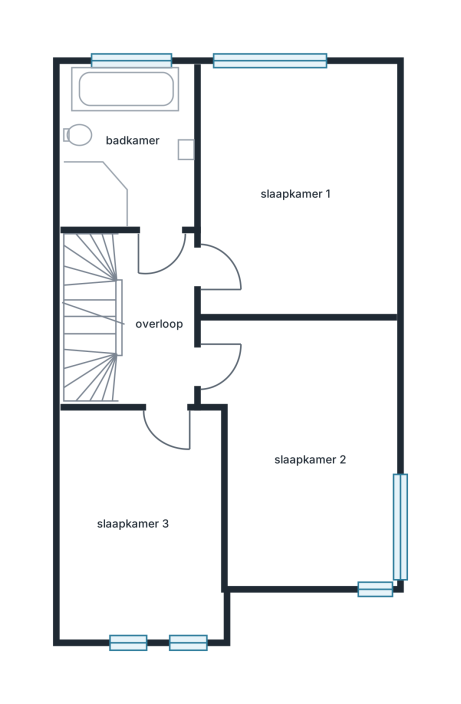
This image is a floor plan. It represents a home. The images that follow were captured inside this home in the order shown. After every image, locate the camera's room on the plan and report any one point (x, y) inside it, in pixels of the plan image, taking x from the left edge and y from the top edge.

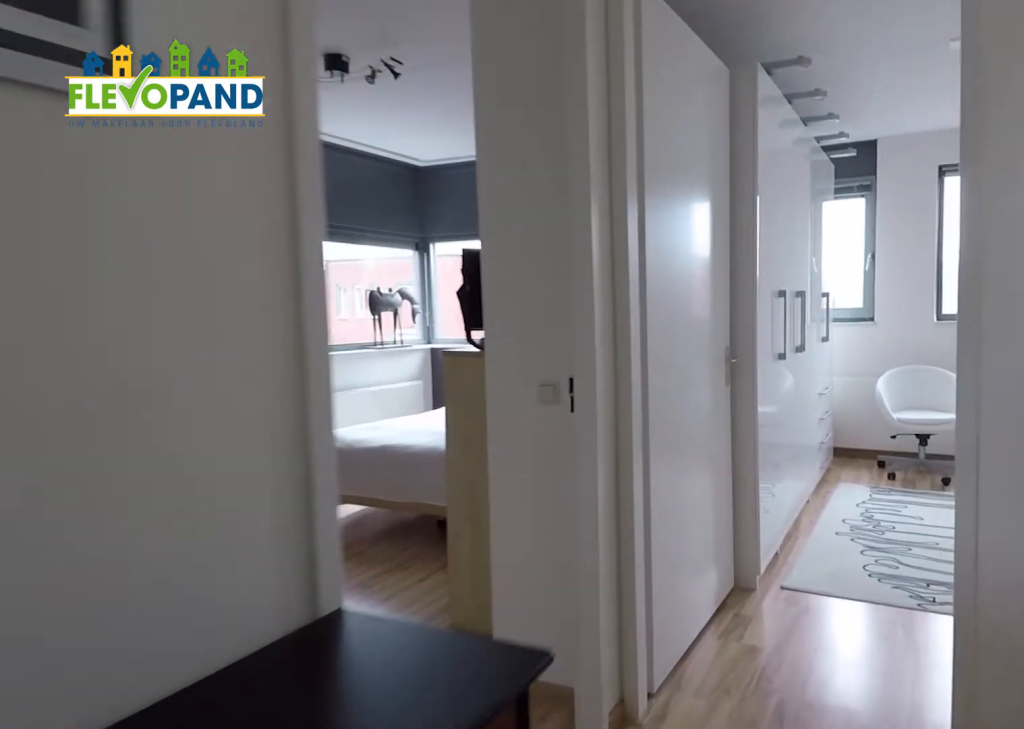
(156, 293)
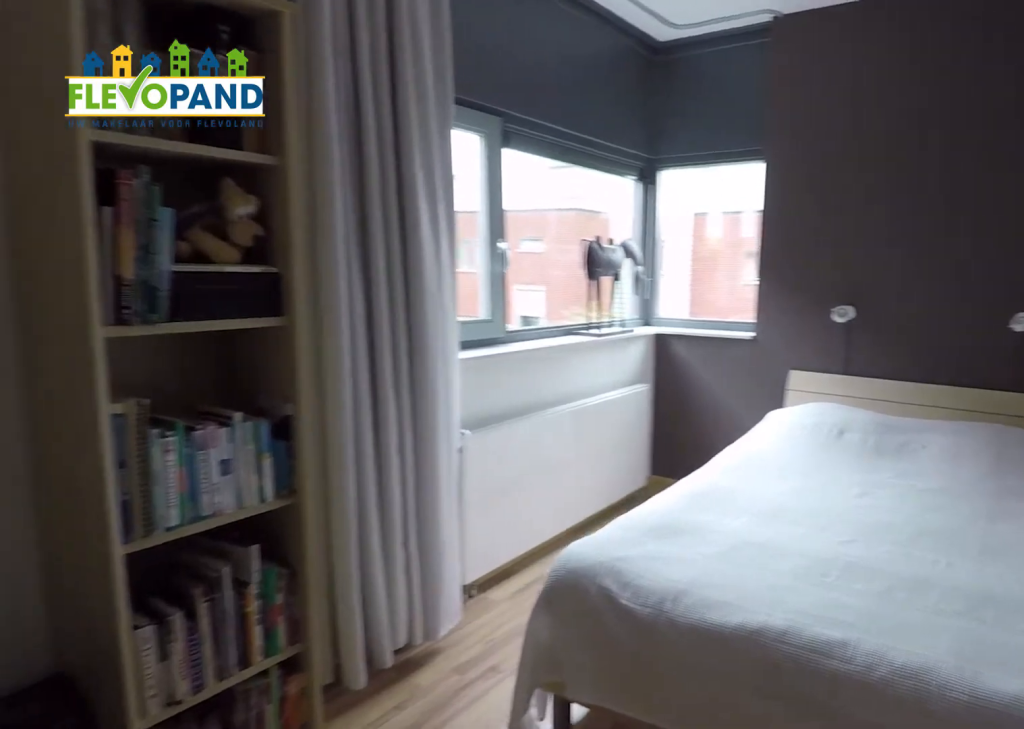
(310, 450)
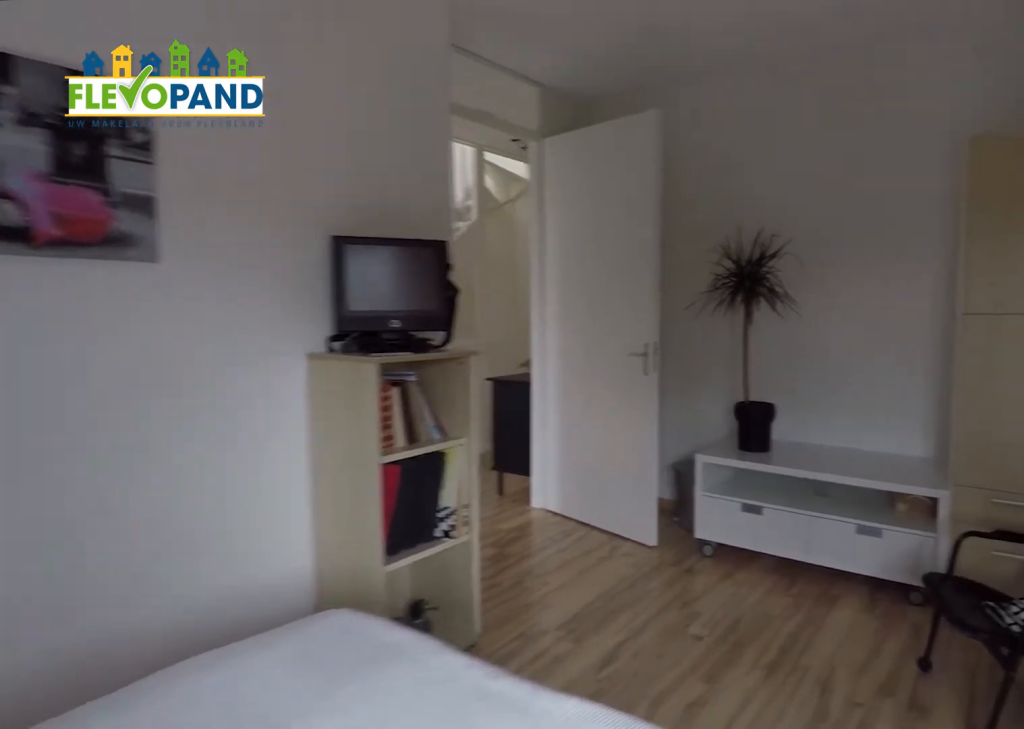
(310, 450)
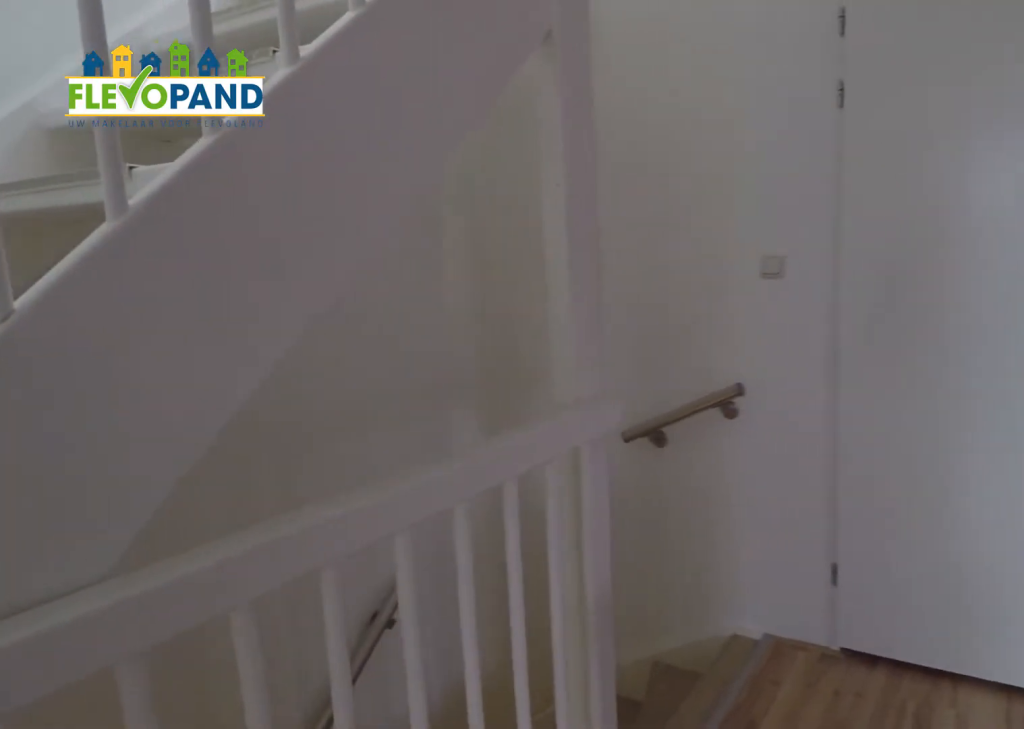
(157, 301)
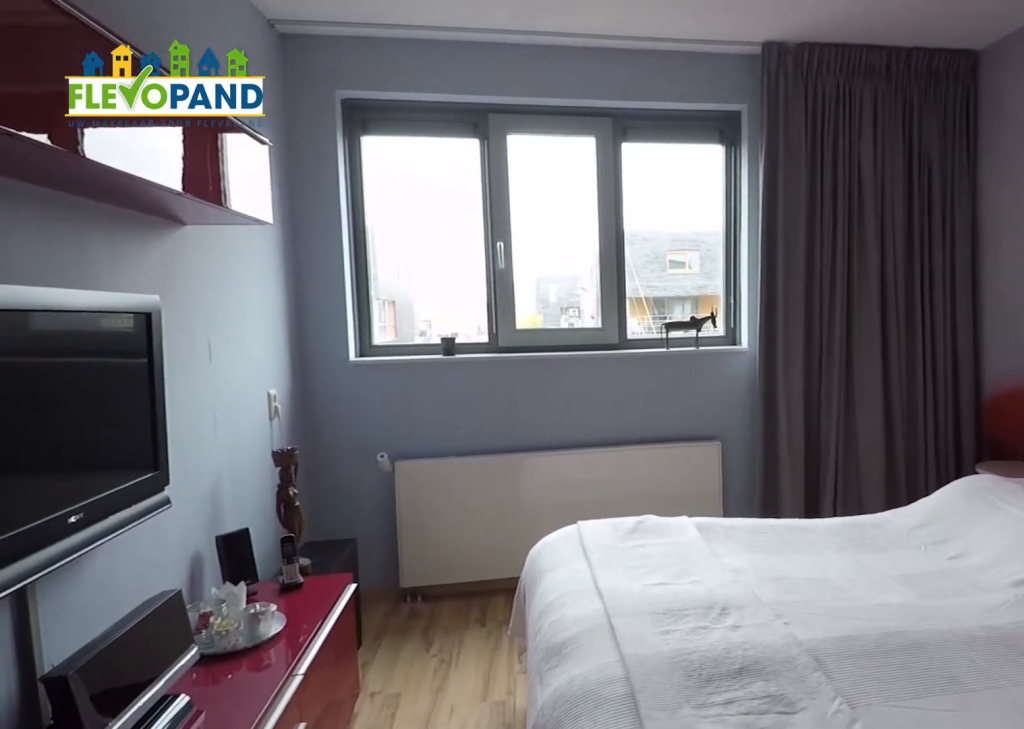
(302, 189)
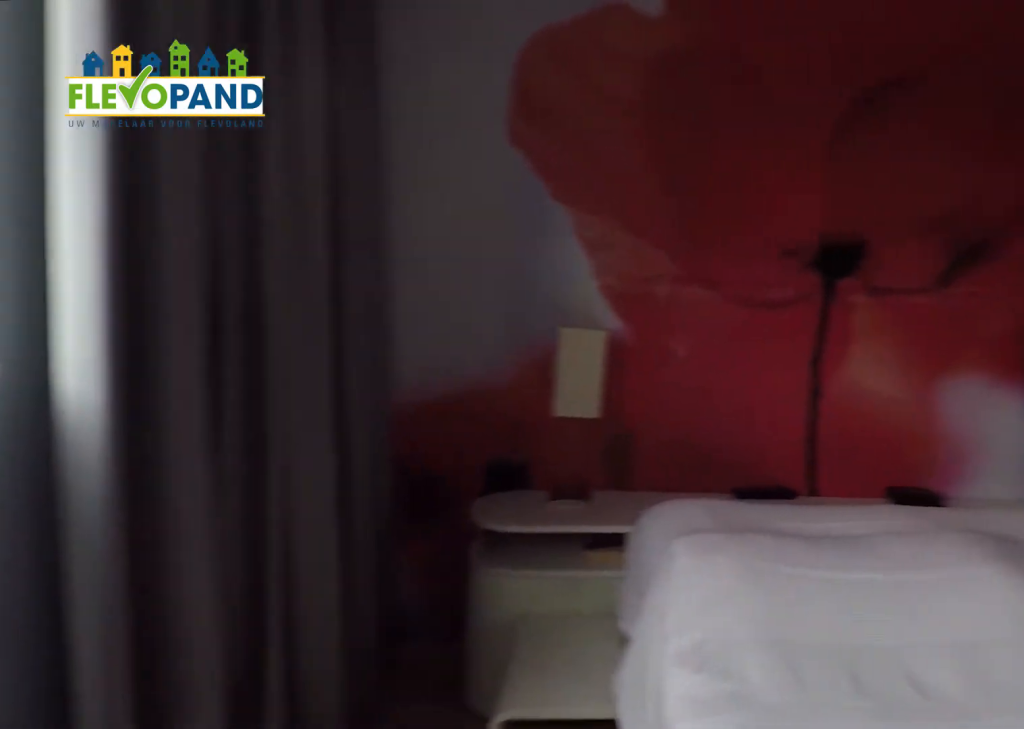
(302, 189)
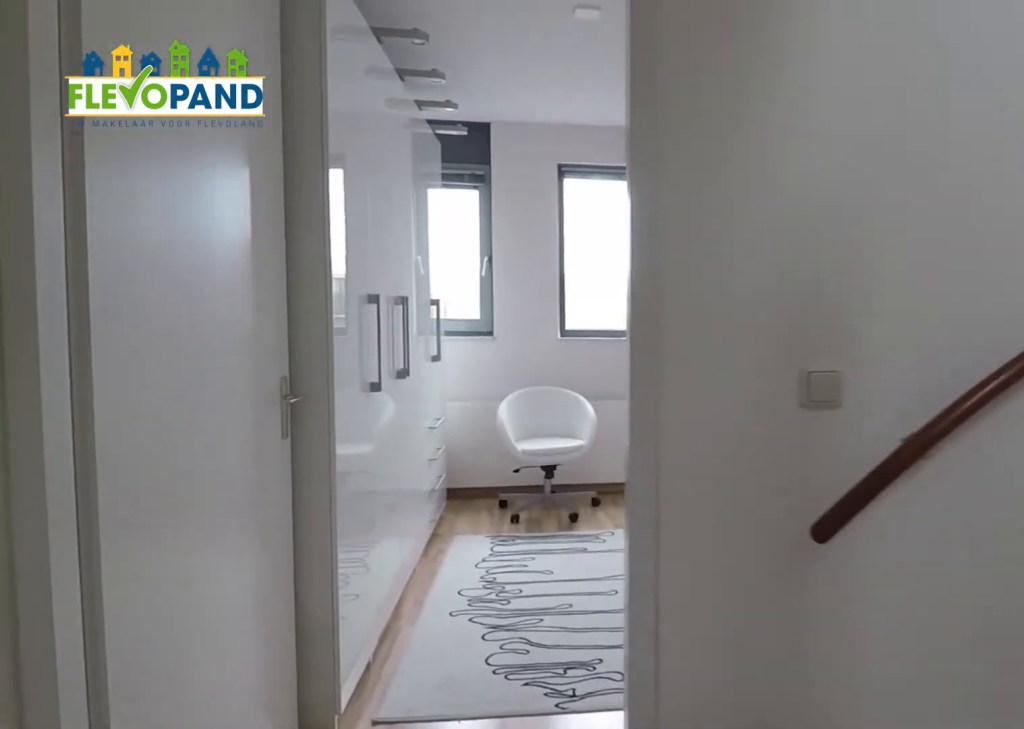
(160, 326)
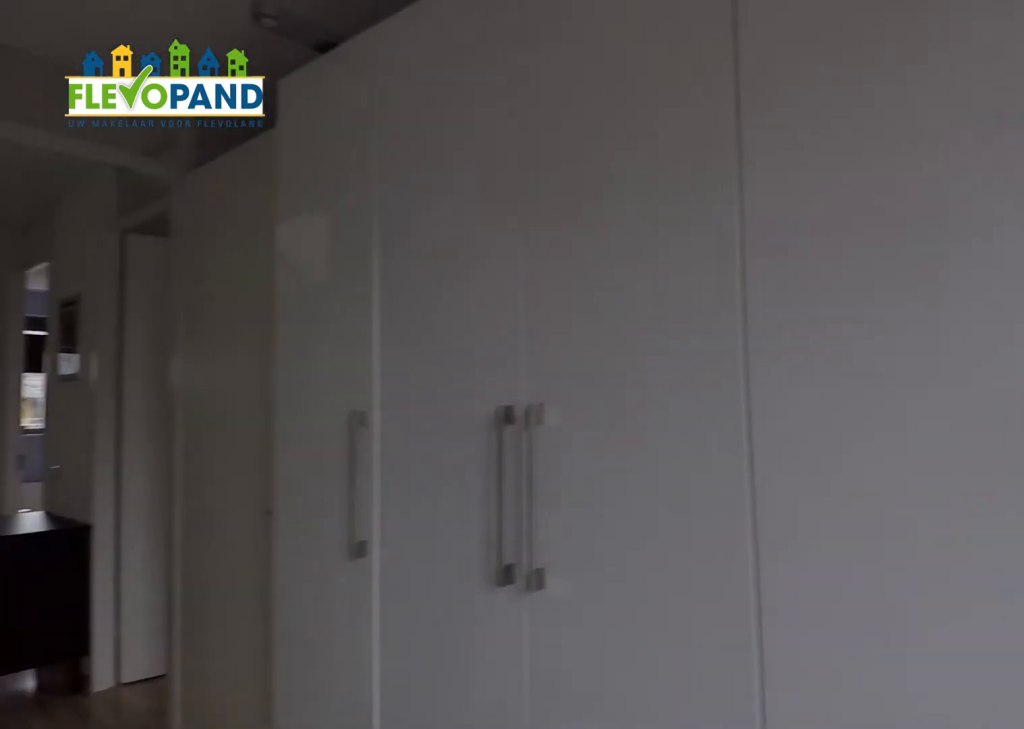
(142, 550)
